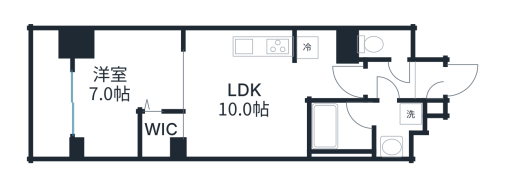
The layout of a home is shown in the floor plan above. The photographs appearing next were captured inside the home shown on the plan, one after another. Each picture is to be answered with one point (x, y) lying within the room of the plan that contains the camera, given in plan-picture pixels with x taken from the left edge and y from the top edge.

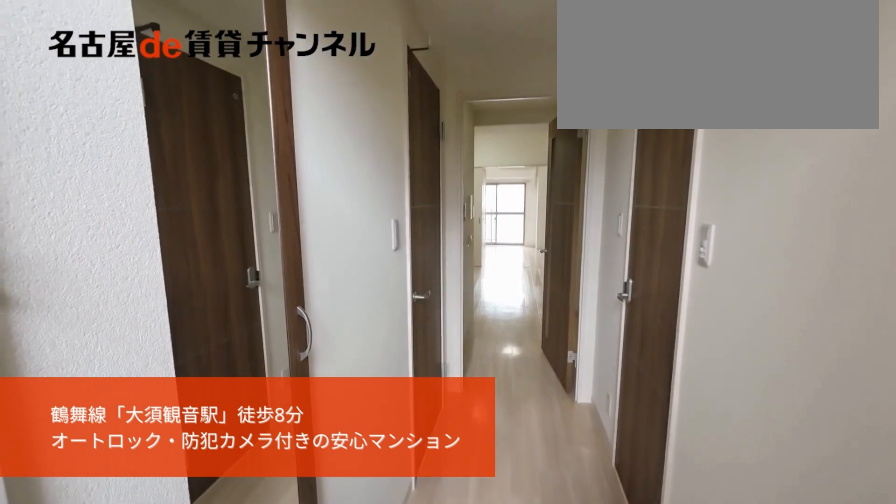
(429, 85)
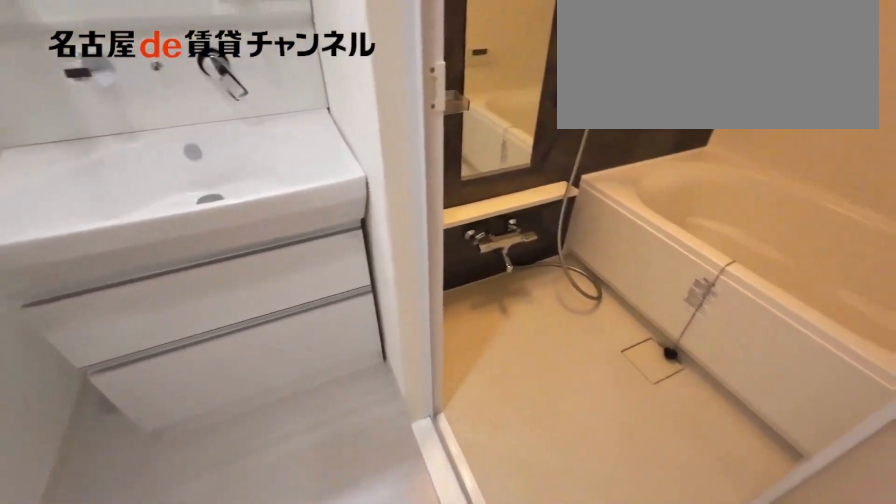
(363, 128)
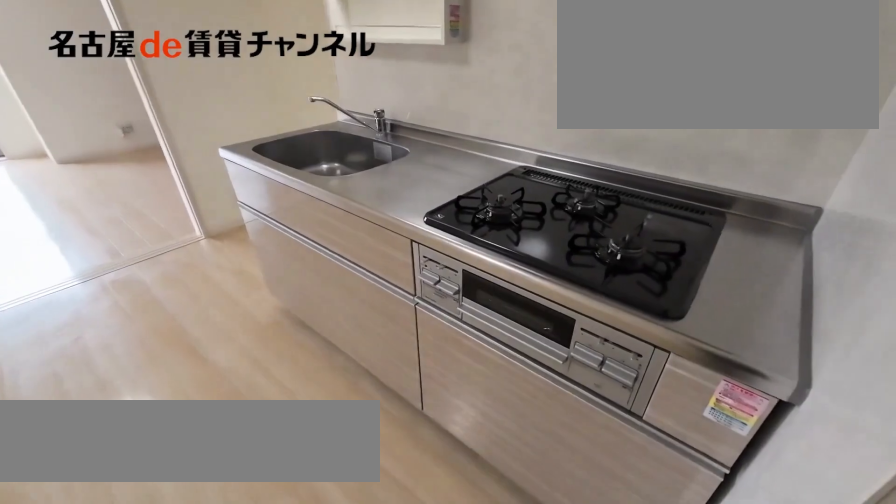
(245, 93)
